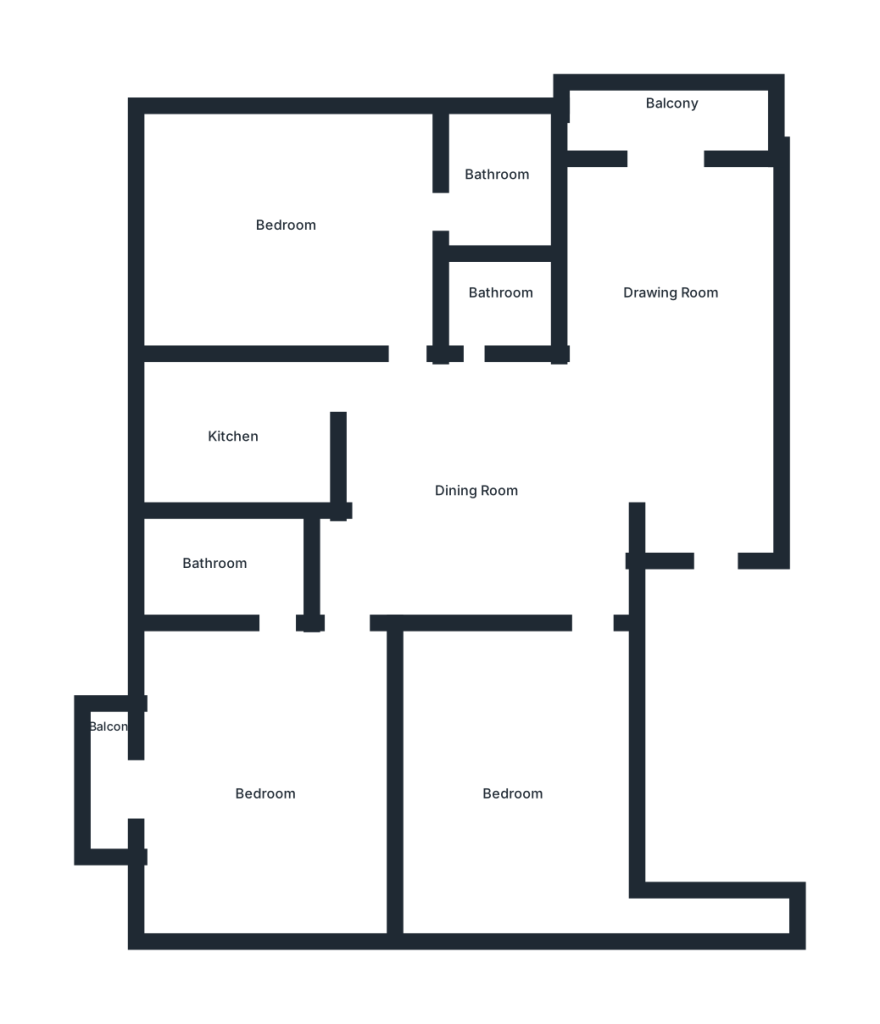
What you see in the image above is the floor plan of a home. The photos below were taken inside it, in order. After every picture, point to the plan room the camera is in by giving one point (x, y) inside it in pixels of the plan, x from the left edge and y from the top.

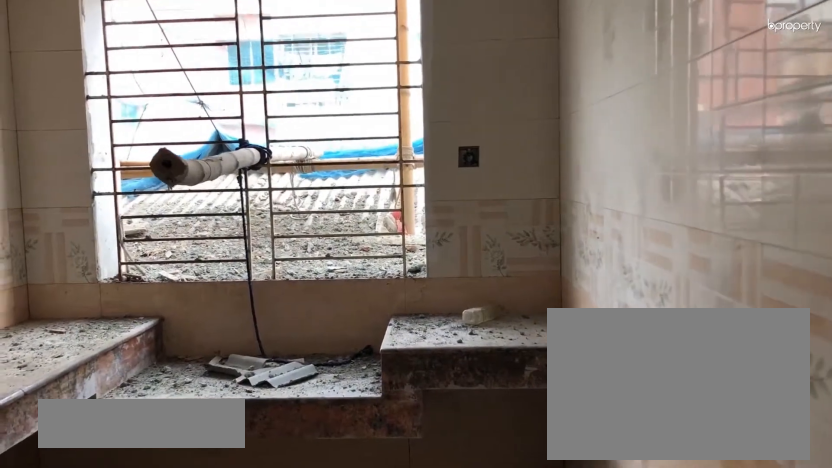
(237, 440)
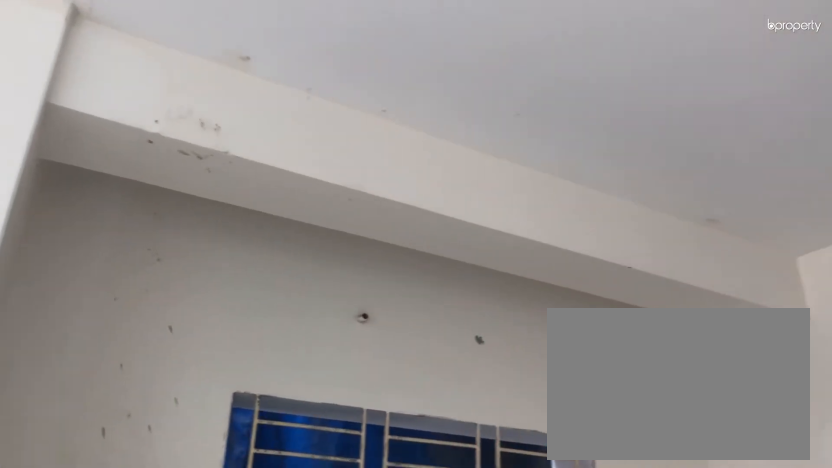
(281, 231)
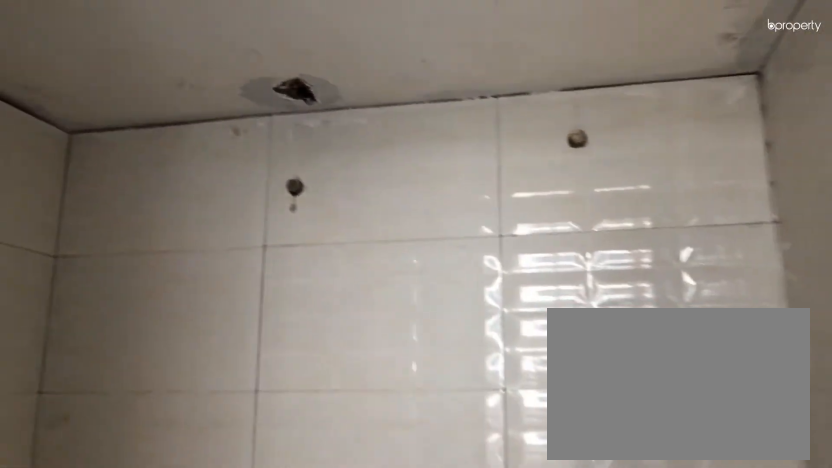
(495, 185)
